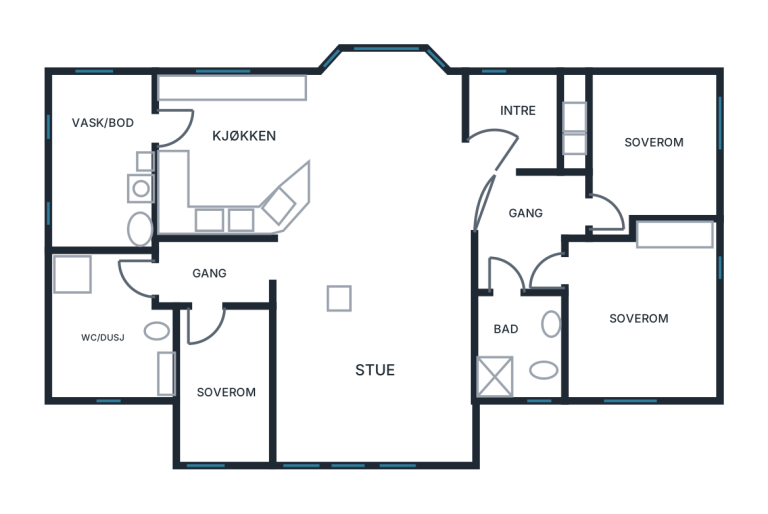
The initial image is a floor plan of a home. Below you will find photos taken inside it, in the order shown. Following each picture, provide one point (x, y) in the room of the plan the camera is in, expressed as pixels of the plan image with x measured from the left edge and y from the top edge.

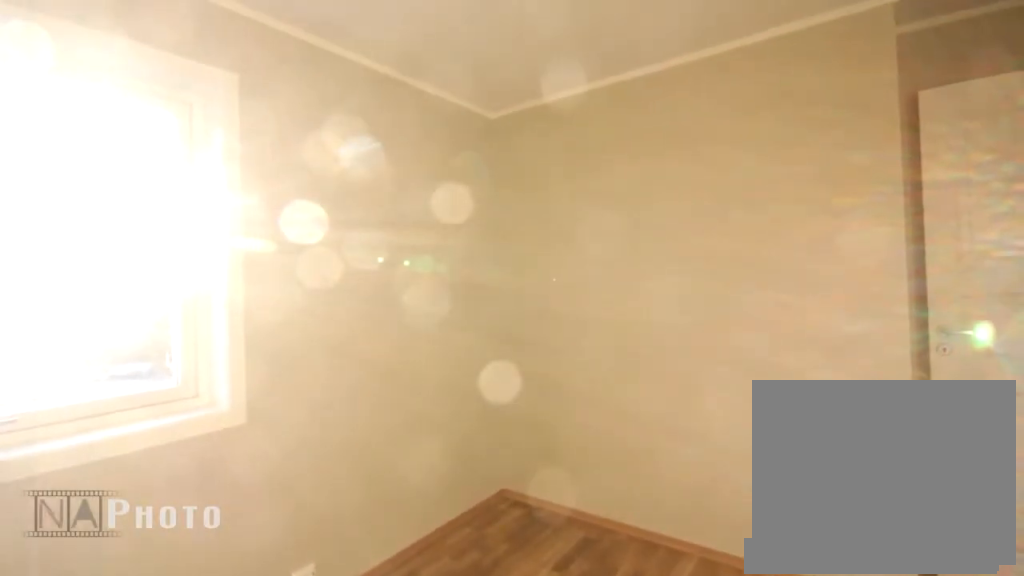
(644, 150)
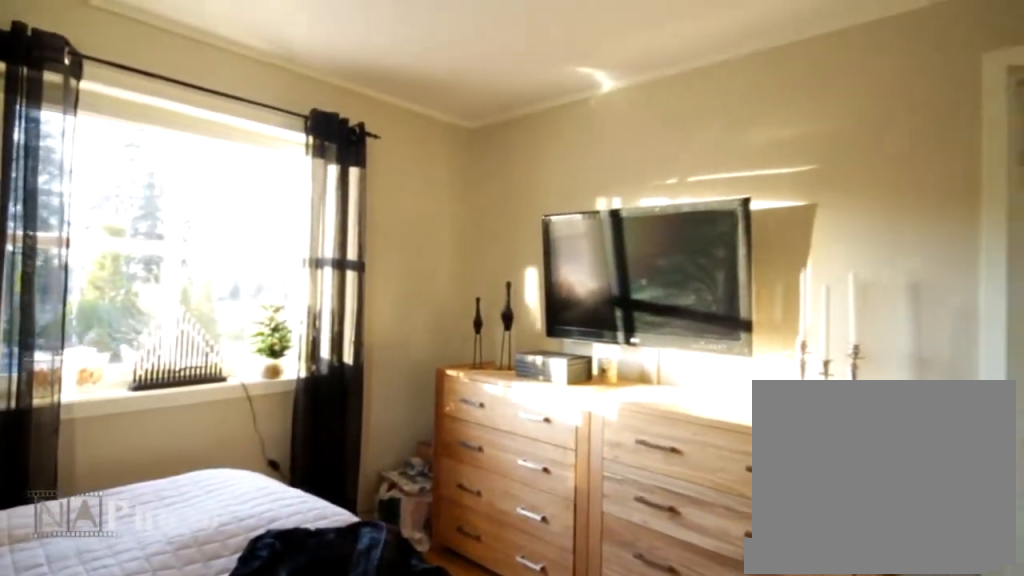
(637, 314)
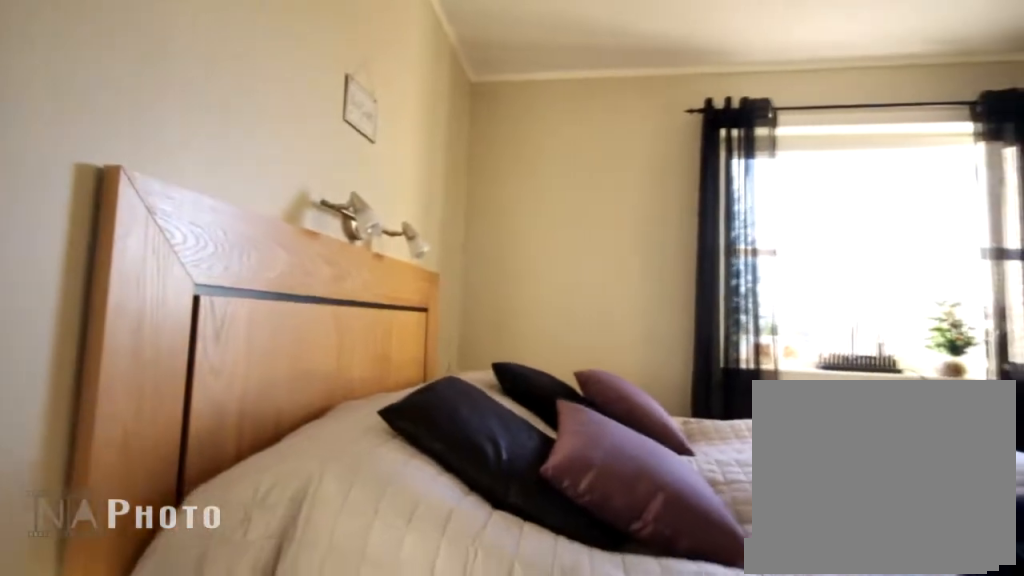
(637, 314)
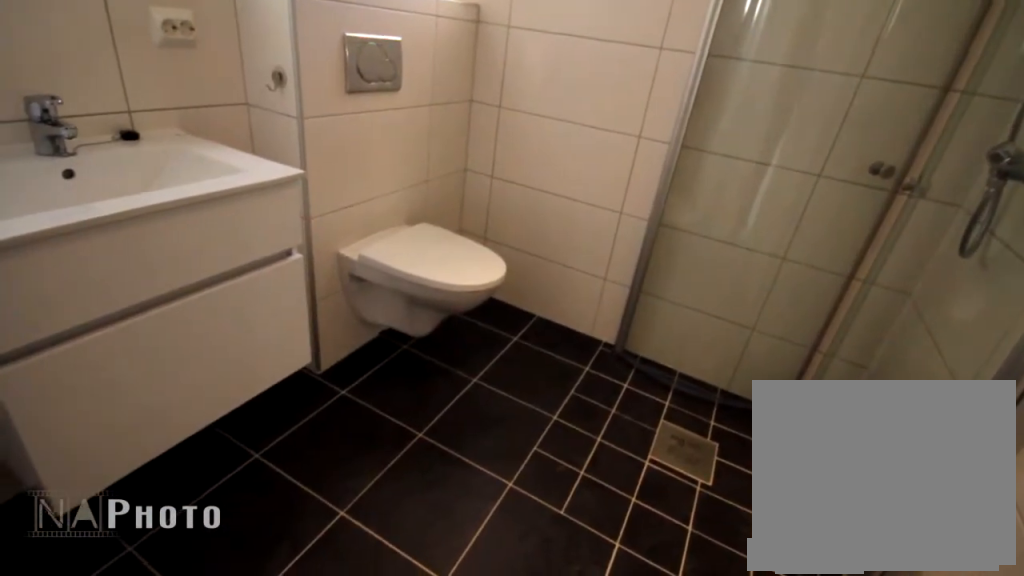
(518, 346)
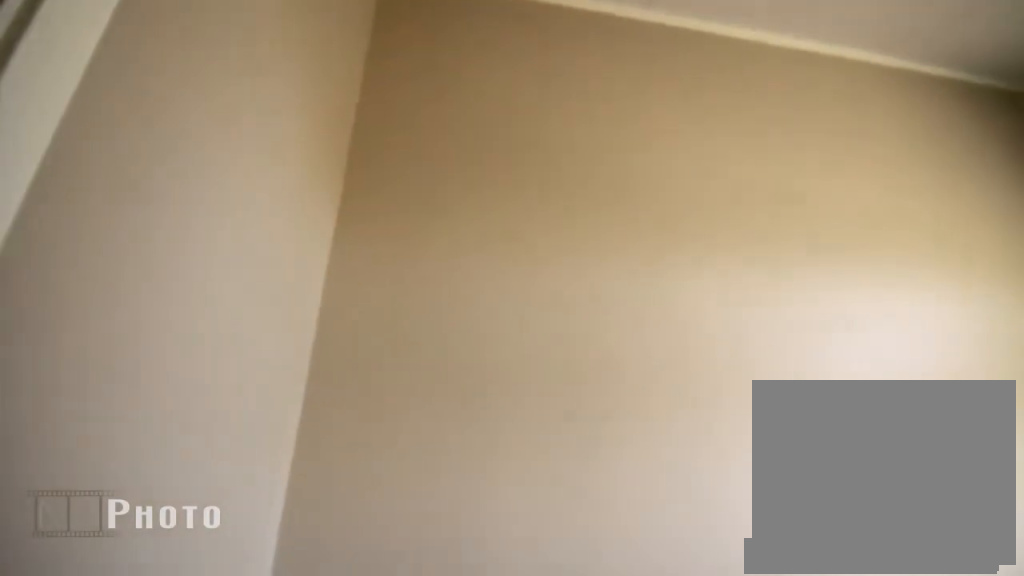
(225, 384)
